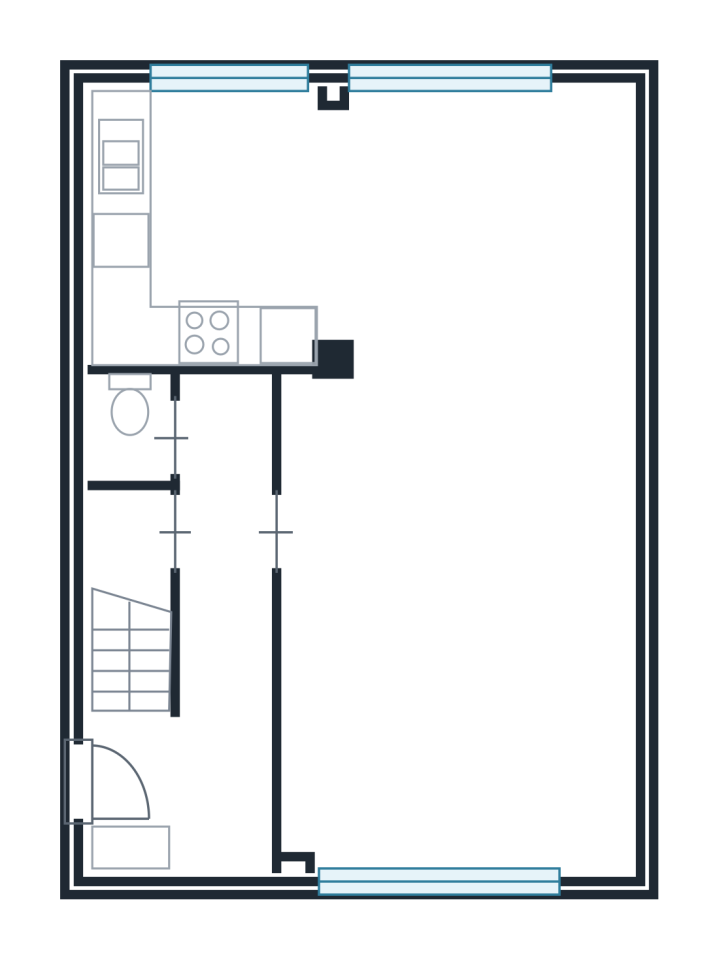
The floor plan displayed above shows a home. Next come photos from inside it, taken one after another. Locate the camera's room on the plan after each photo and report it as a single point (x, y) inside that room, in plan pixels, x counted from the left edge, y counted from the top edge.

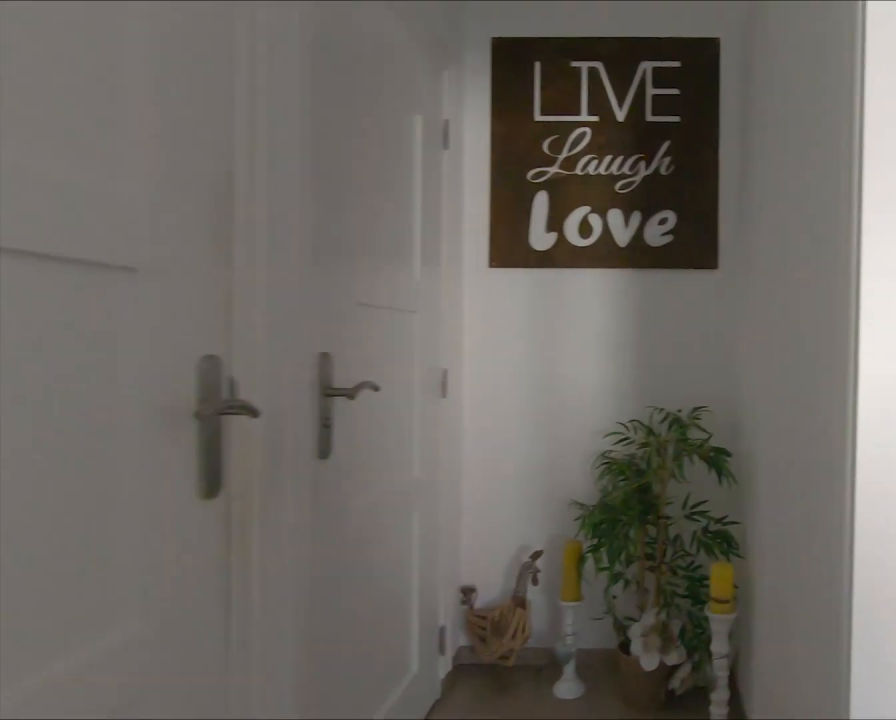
(208, 649)
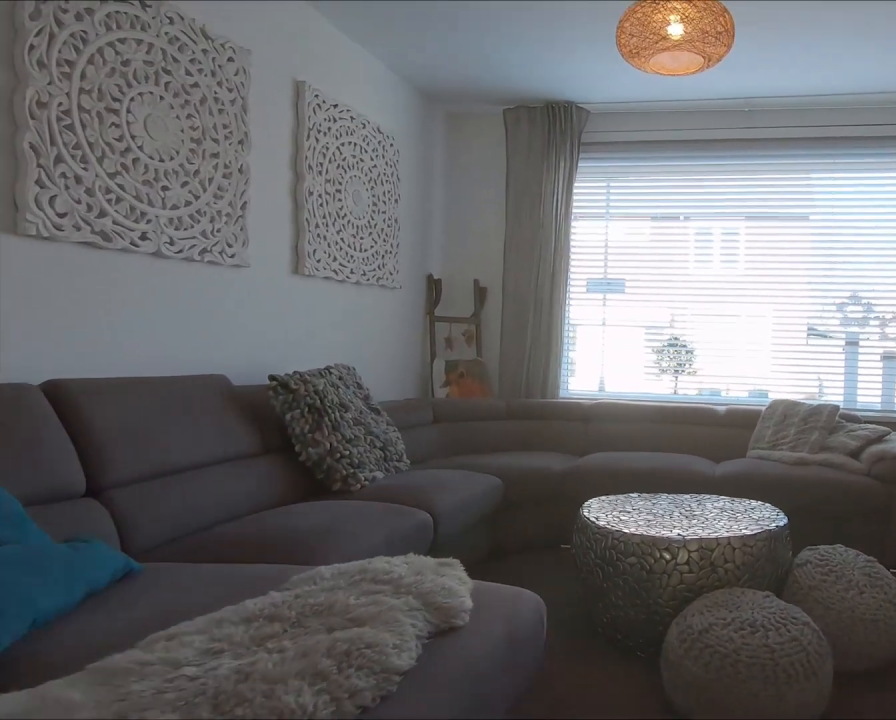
(465, 496)
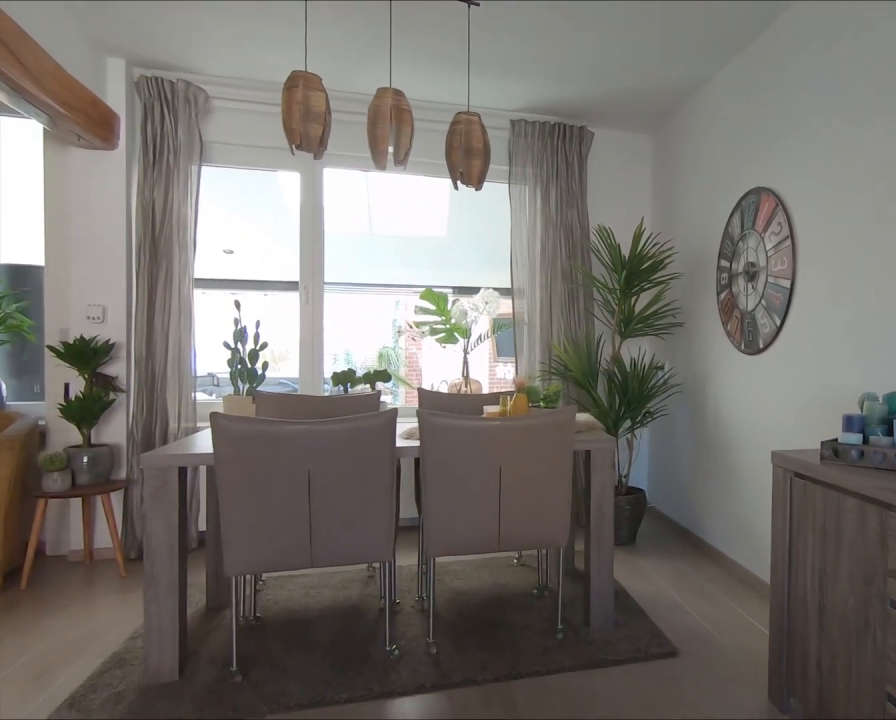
(465, 496)
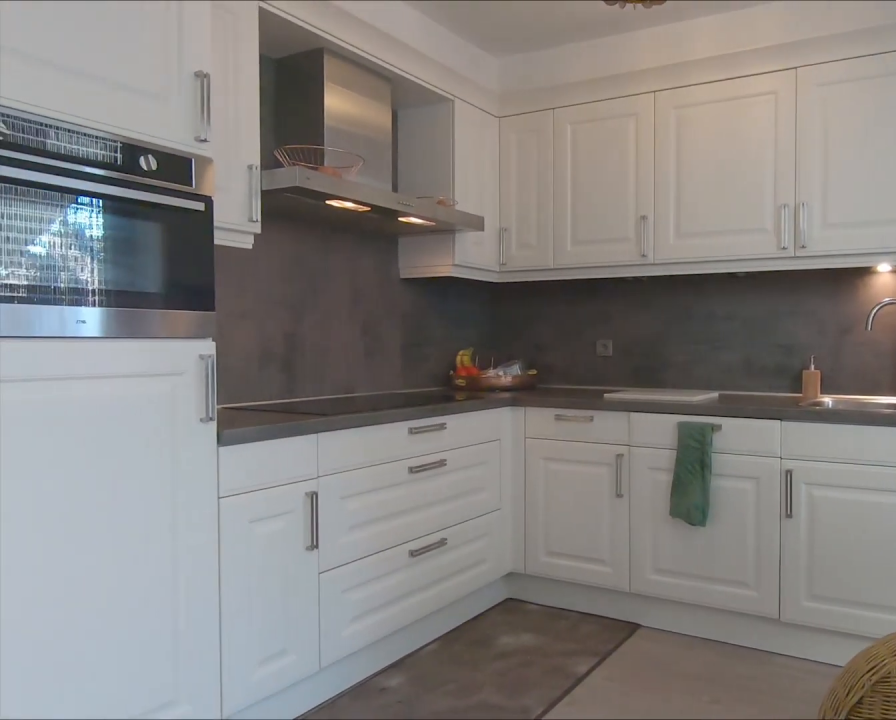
(249, 201)
